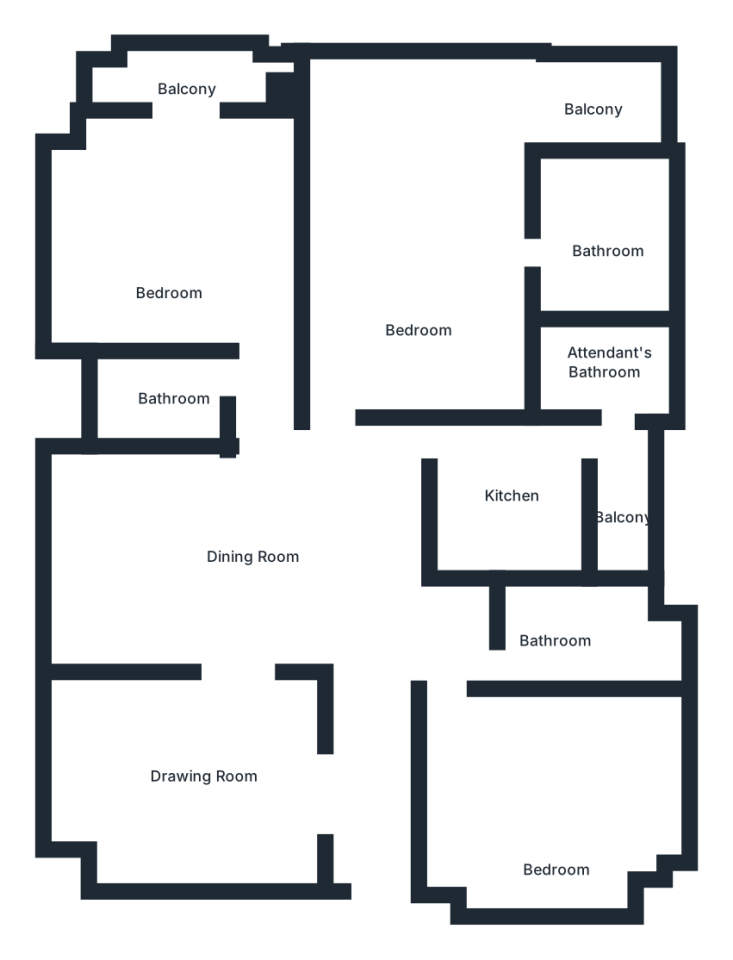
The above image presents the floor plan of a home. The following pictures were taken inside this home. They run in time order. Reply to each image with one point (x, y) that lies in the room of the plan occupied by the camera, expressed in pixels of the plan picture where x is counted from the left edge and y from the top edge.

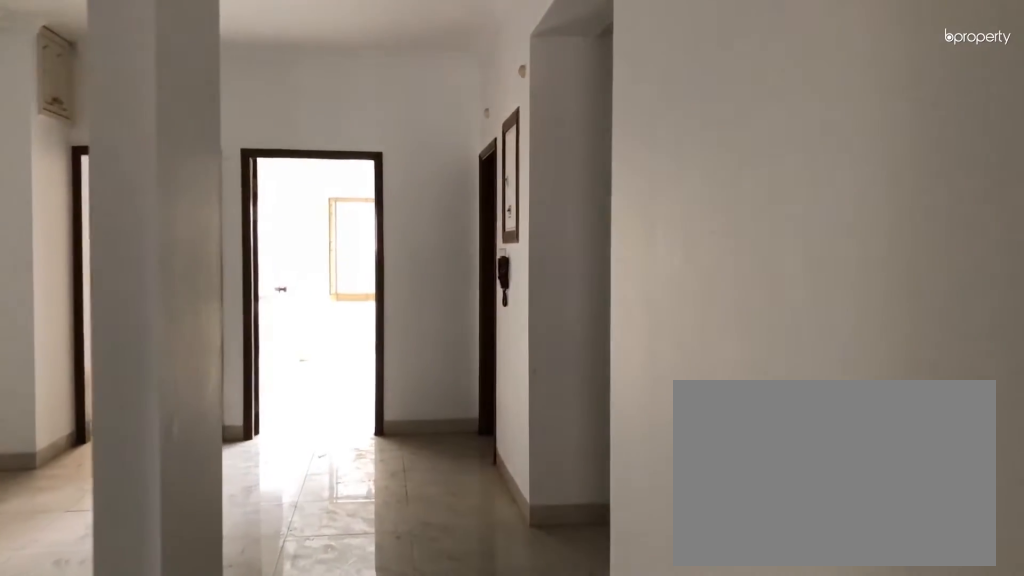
(373, 837)
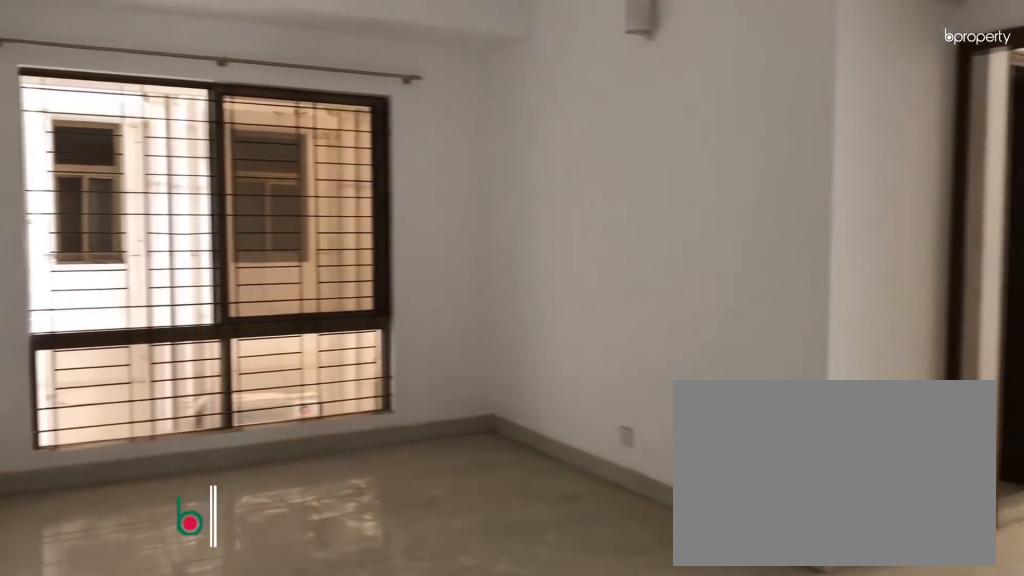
(254, 568)
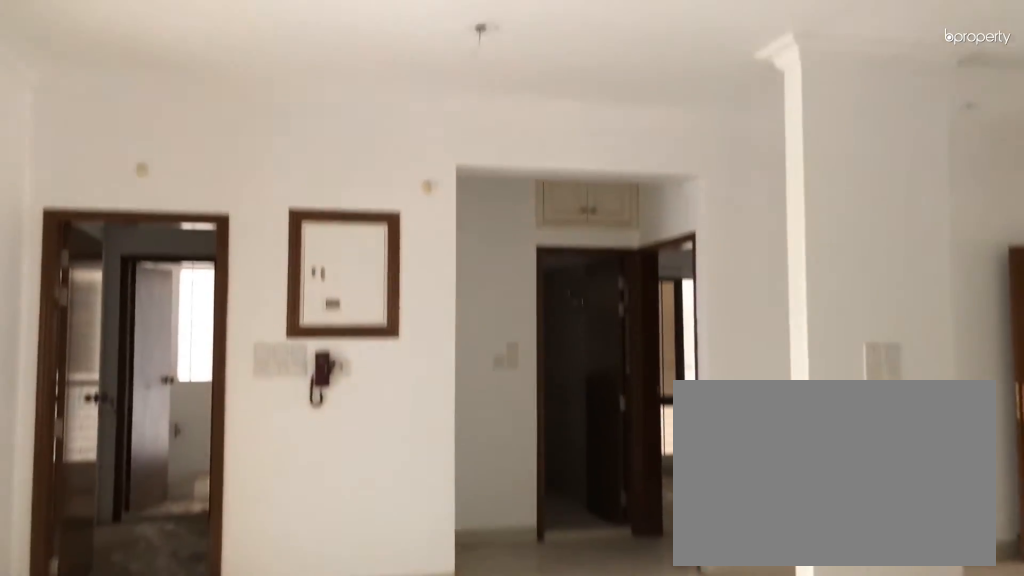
(254, 568)
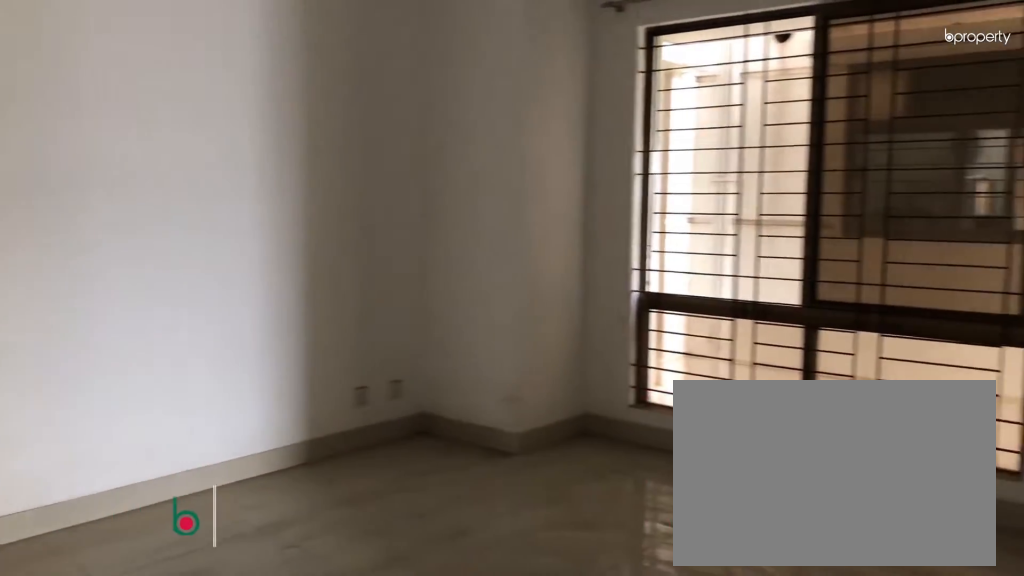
(208, 779)
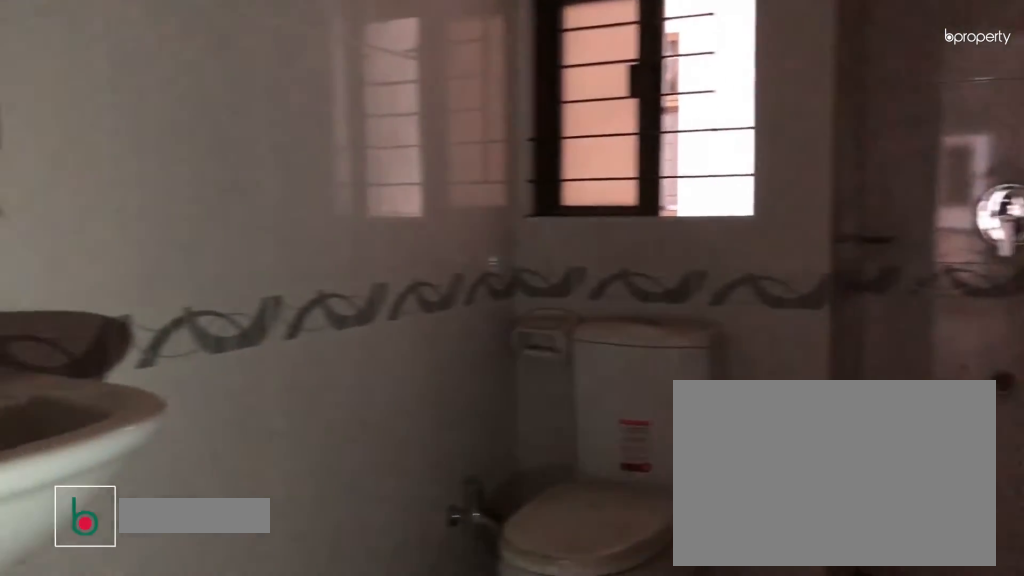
(563, 634)
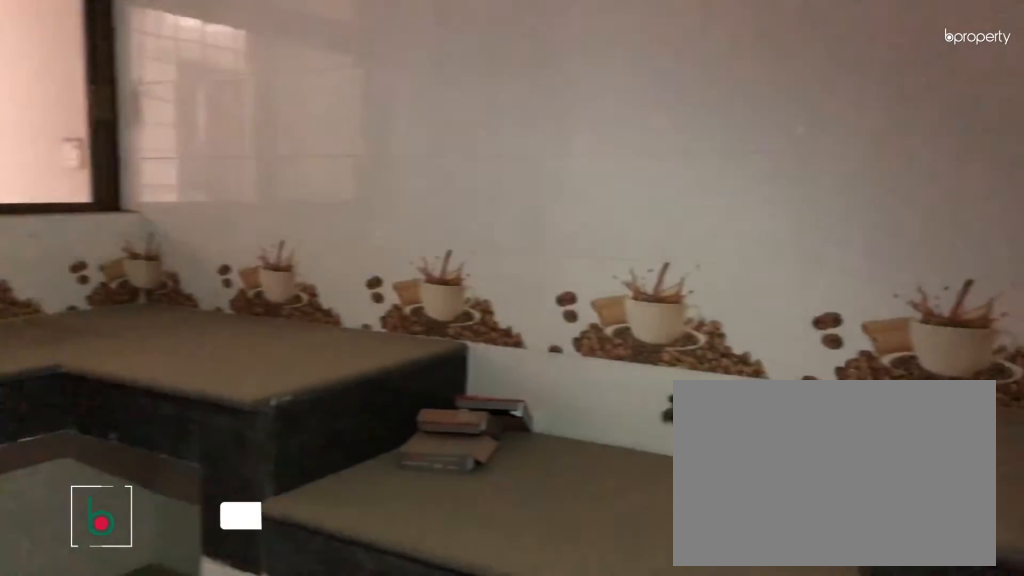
(510, 501)
